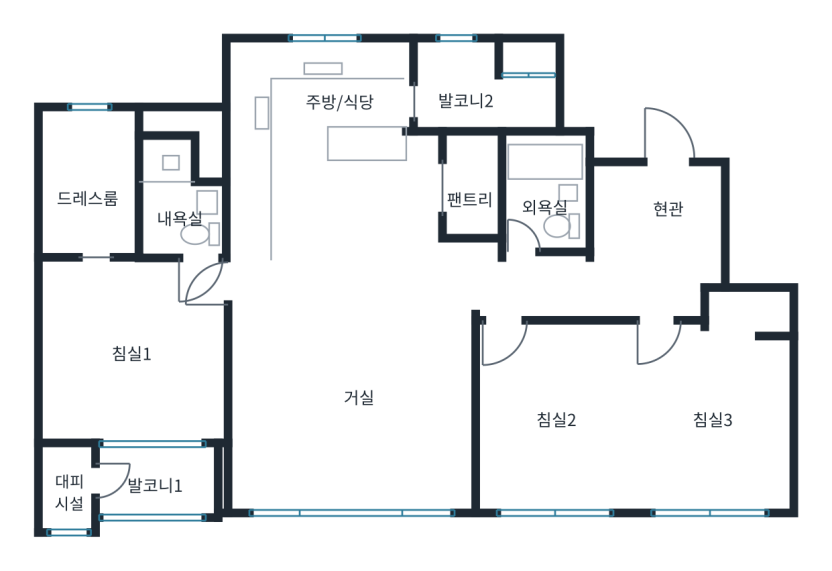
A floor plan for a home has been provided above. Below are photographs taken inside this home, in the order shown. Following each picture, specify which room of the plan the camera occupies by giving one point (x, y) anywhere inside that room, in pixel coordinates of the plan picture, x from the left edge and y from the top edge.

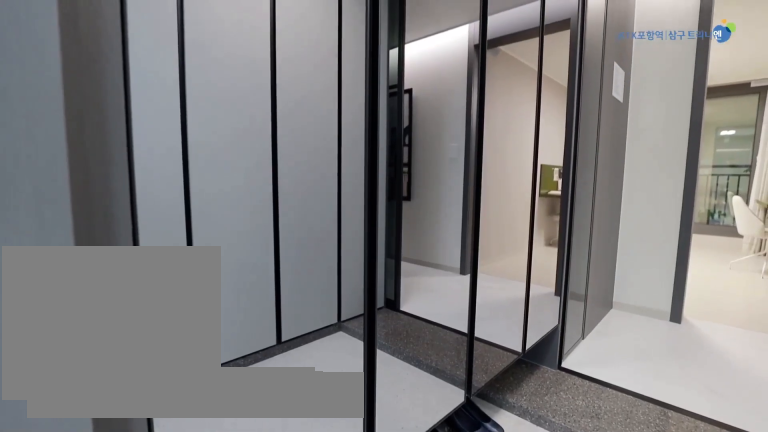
(654, 215)
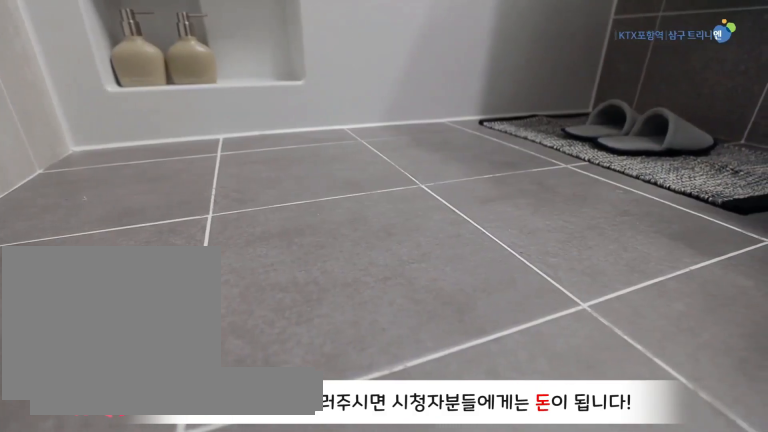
(542, 197)
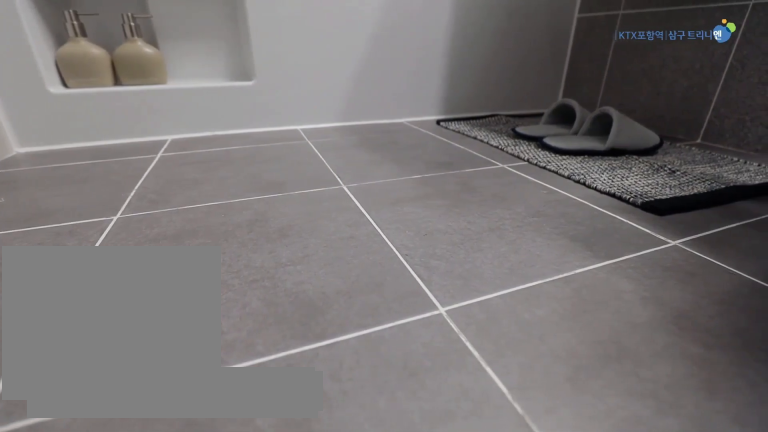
(542, 197)
